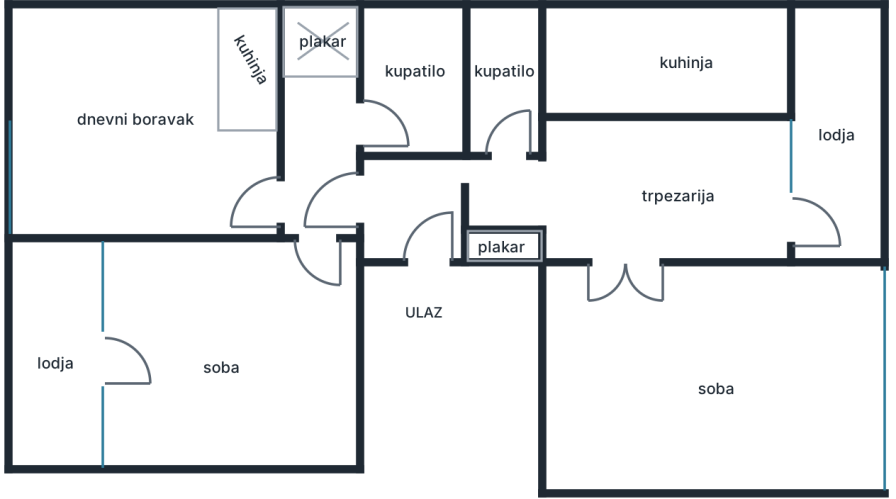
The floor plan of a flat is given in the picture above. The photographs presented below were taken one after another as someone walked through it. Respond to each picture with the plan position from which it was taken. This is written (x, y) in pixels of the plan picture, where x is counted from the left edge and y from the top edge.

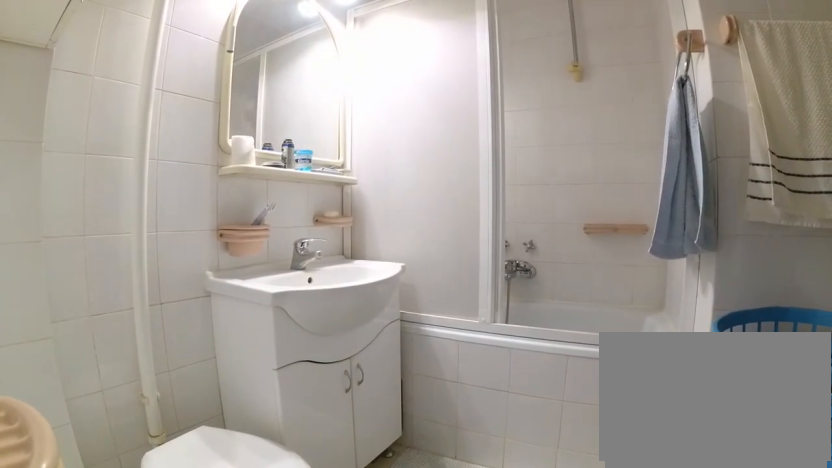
(366, 137)
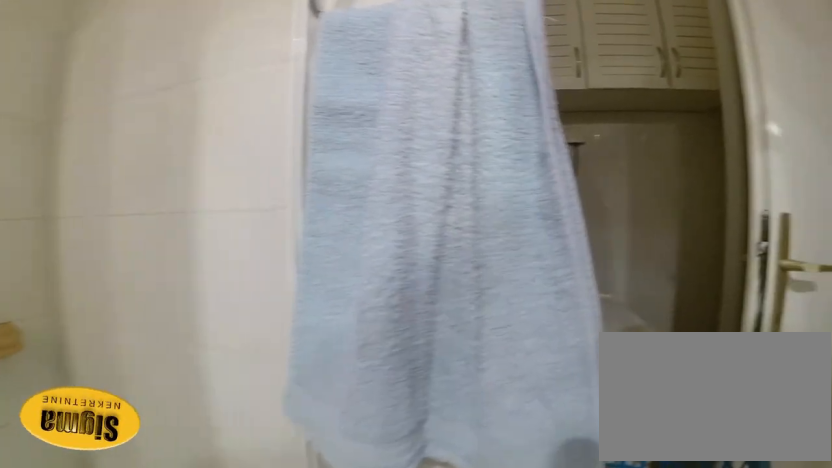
(418, 80)
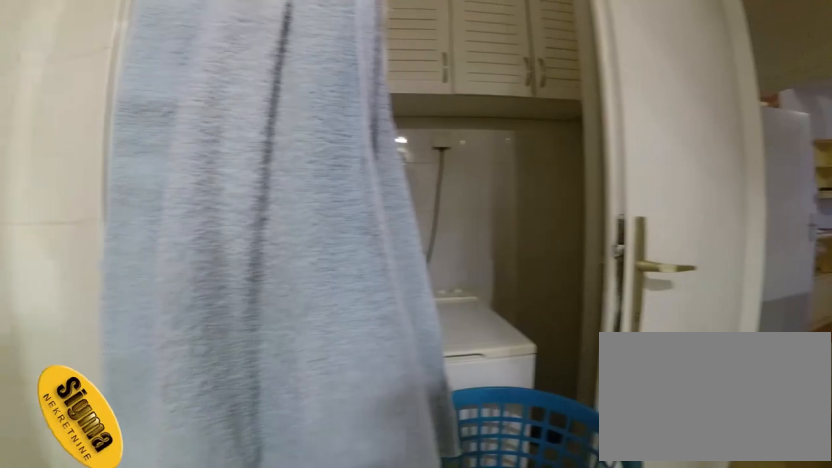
(426, 81)
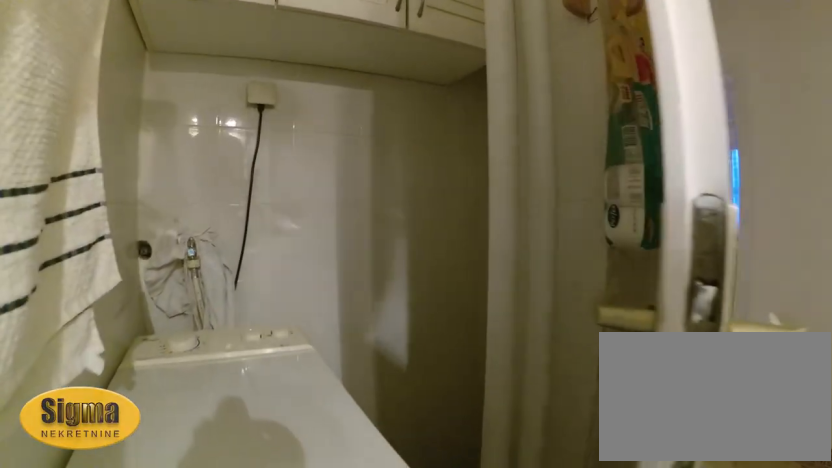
(443, 94)
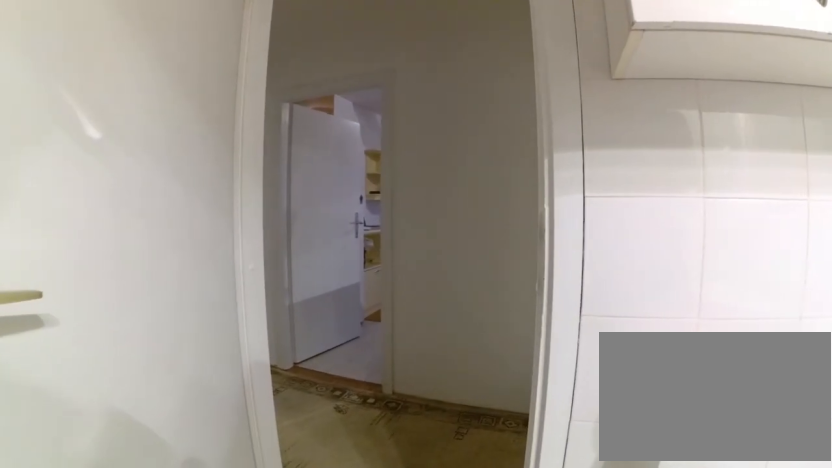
(415, 104)
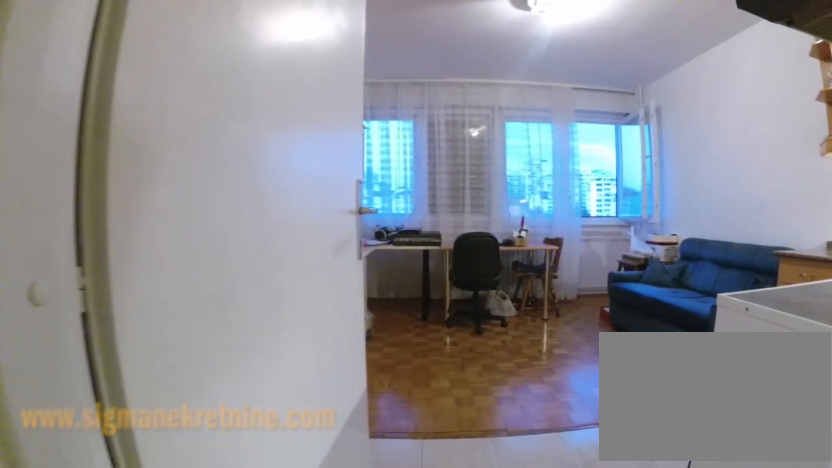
(326, 199)
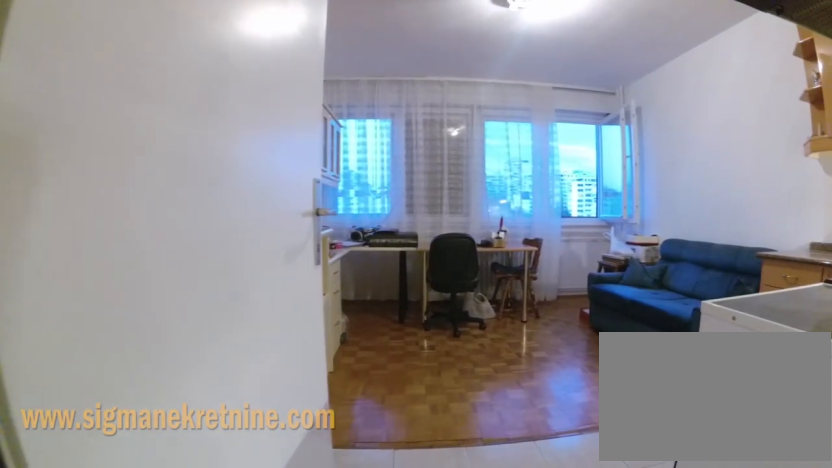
(322, 206)
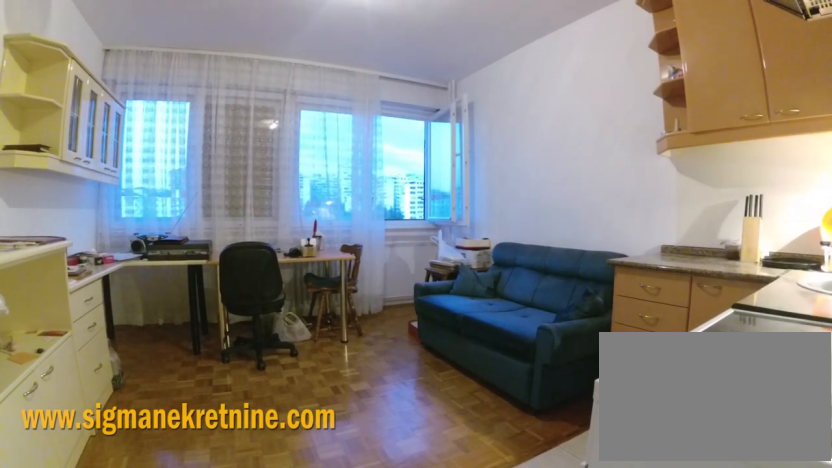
(297, 212)
